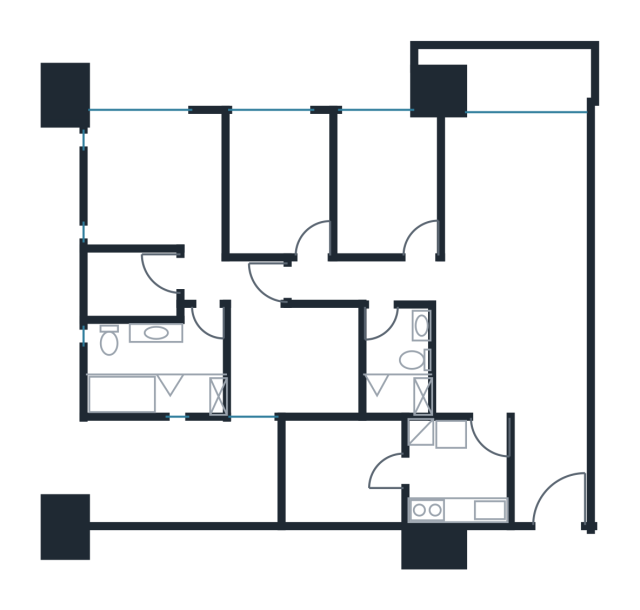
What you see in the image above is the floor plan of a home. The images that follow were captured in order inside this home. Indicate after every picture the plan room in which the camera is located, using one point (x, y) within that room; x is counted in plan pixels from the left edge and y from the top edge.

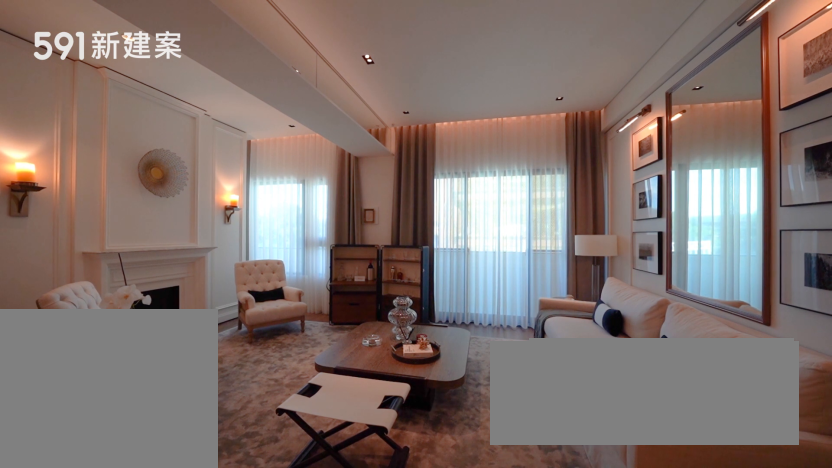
(459, 185)
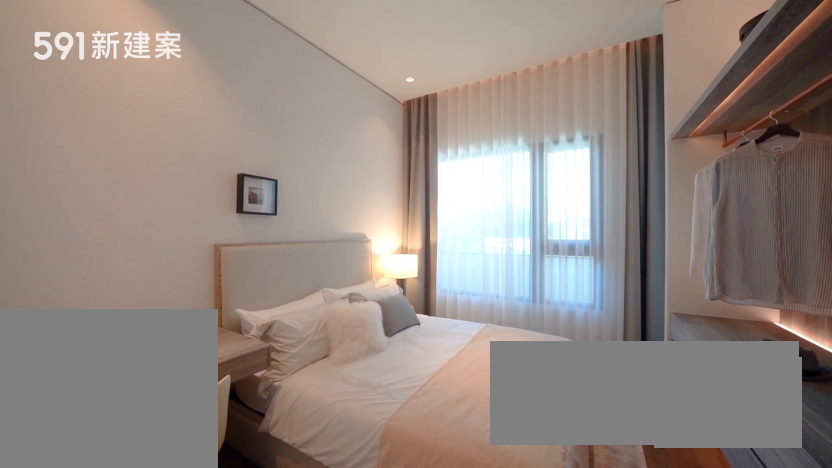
(275, 179)
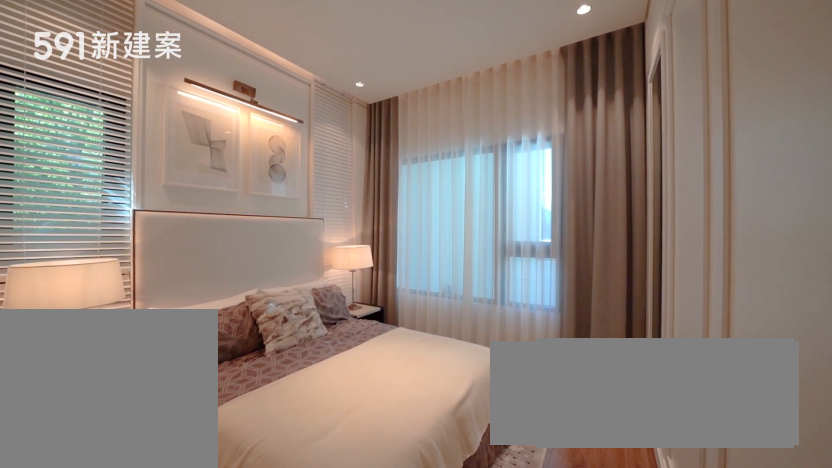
(152, 212)
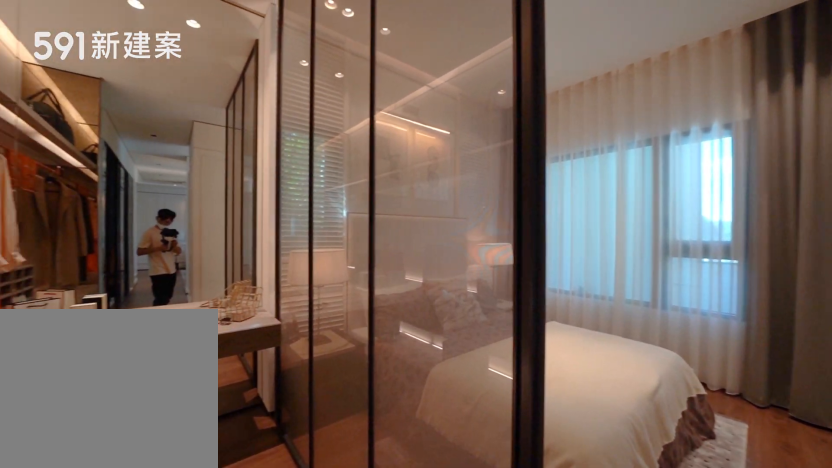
(152, 212)
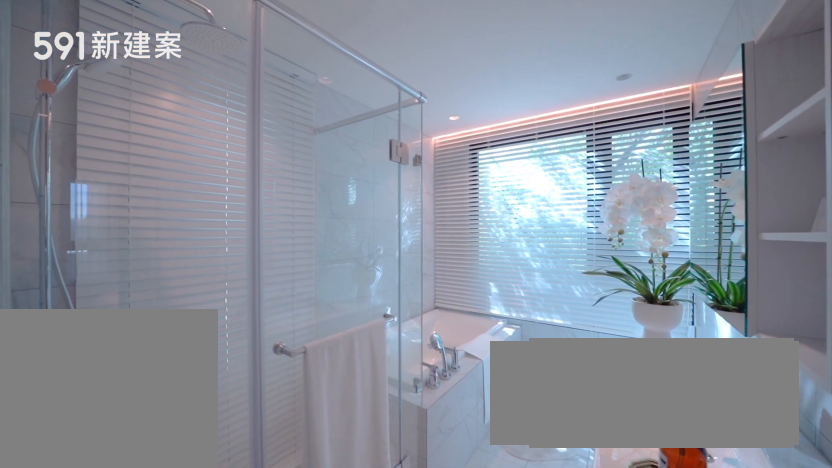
(149, 365)
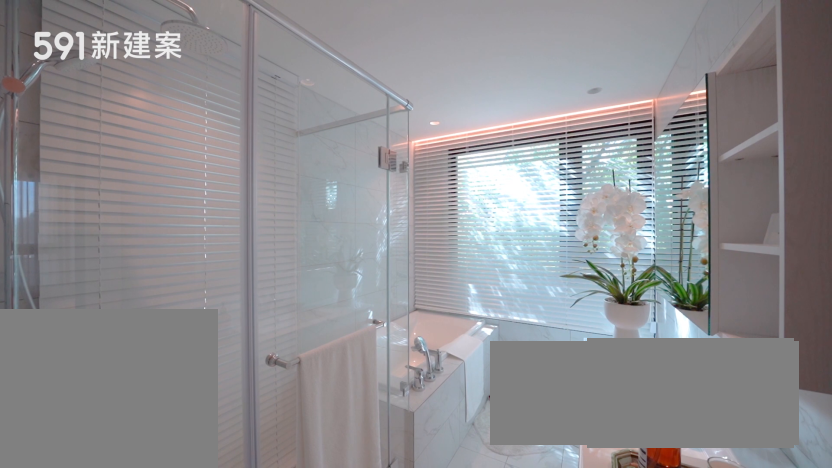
(149, 365)
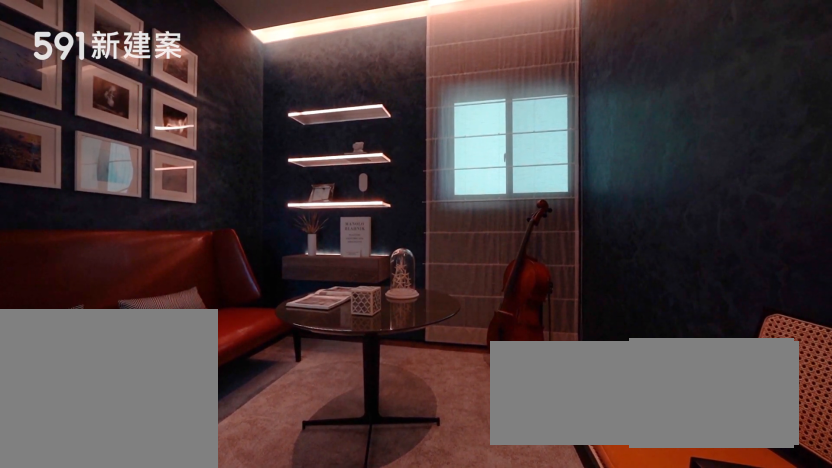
(299, 362)
